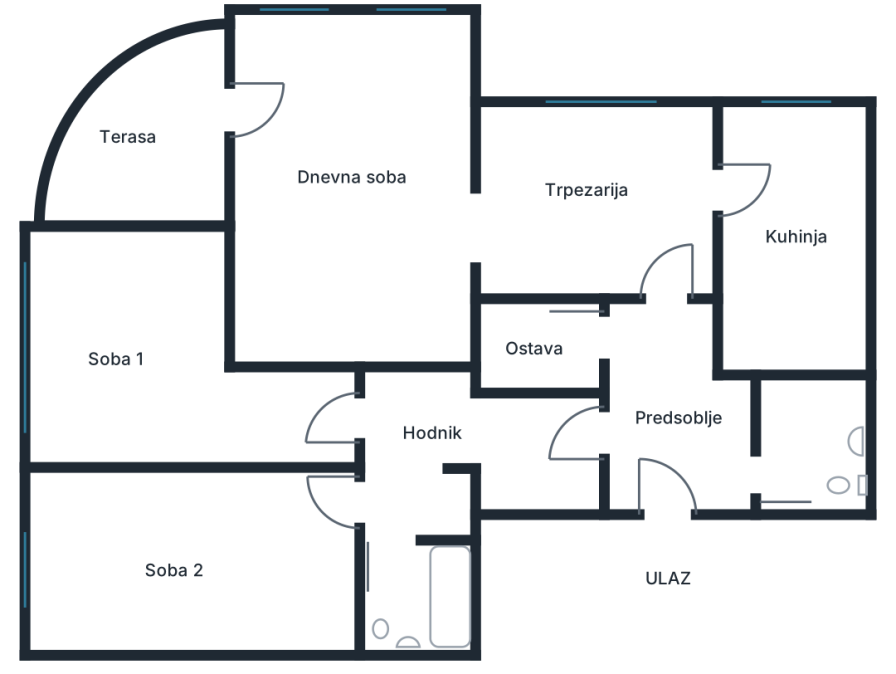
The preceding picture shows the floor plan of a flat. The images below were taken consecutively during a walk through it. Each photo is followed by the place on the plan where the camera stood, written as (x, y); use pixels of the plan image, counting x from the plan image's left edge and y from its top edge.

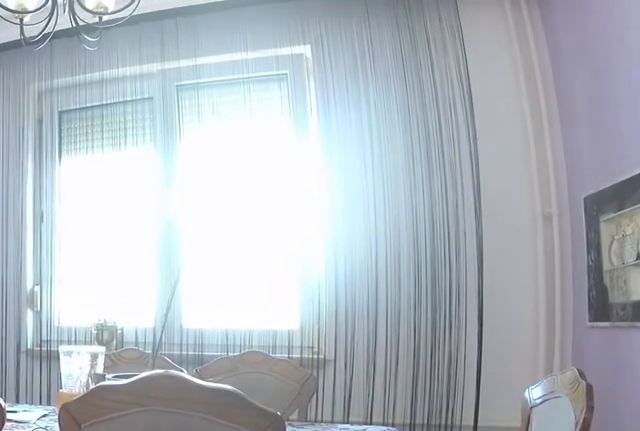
(680, 298)
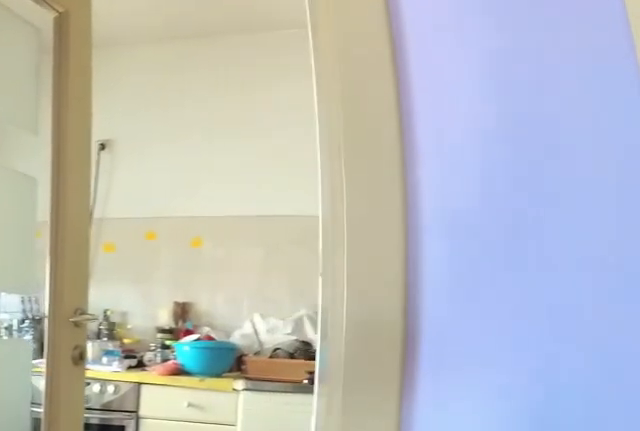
(665, 260)
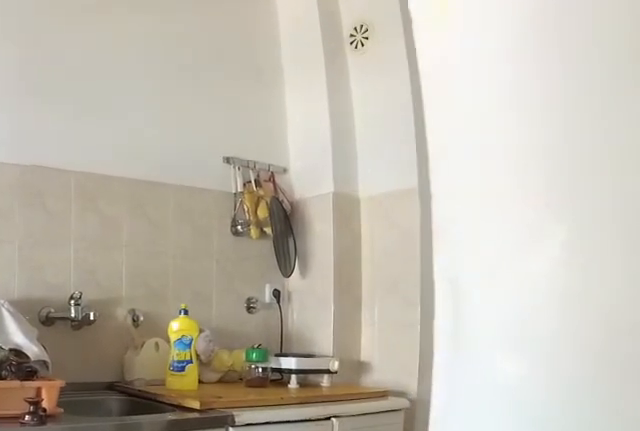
(739, 211)
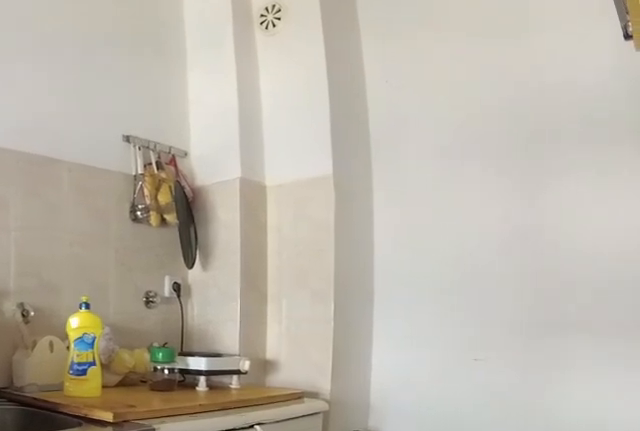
(772, 221)
